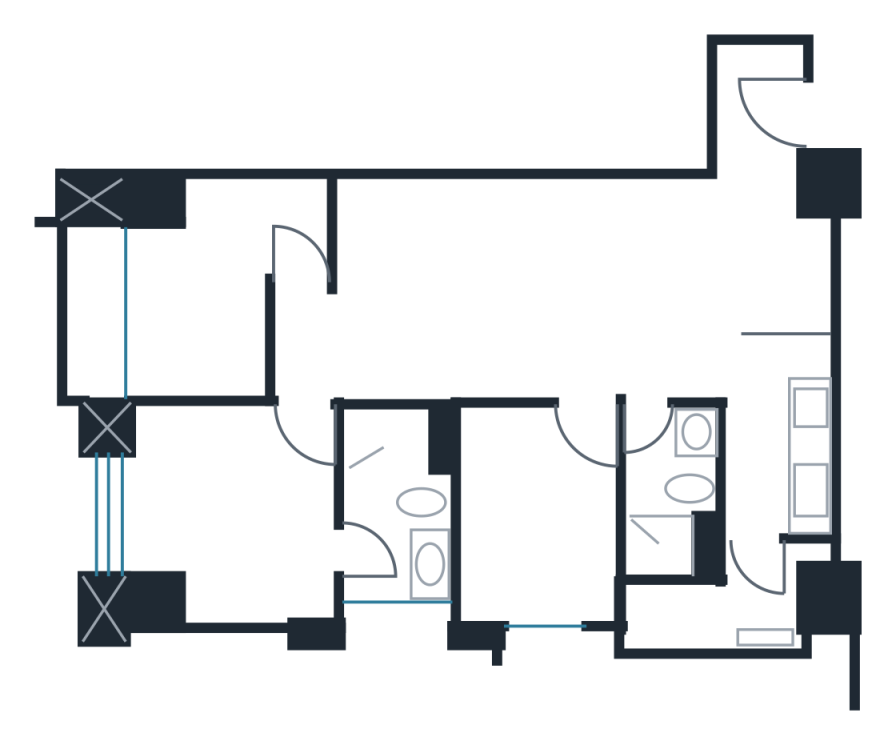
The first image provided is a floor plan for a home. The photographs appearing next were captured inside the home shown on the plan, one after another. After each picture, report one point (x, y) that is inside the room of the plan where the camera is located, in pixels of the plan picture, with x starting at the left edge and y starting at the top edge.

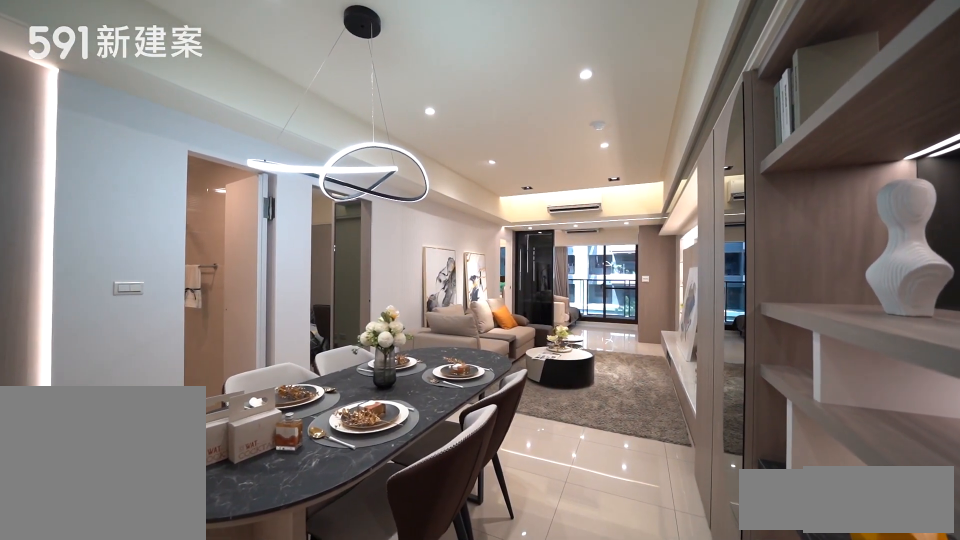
(620, 279)
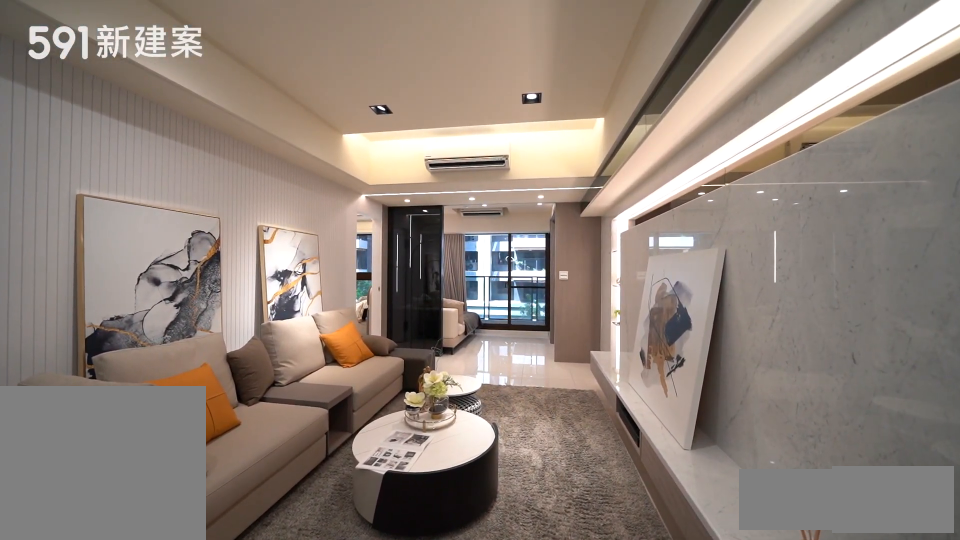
(436, 287)
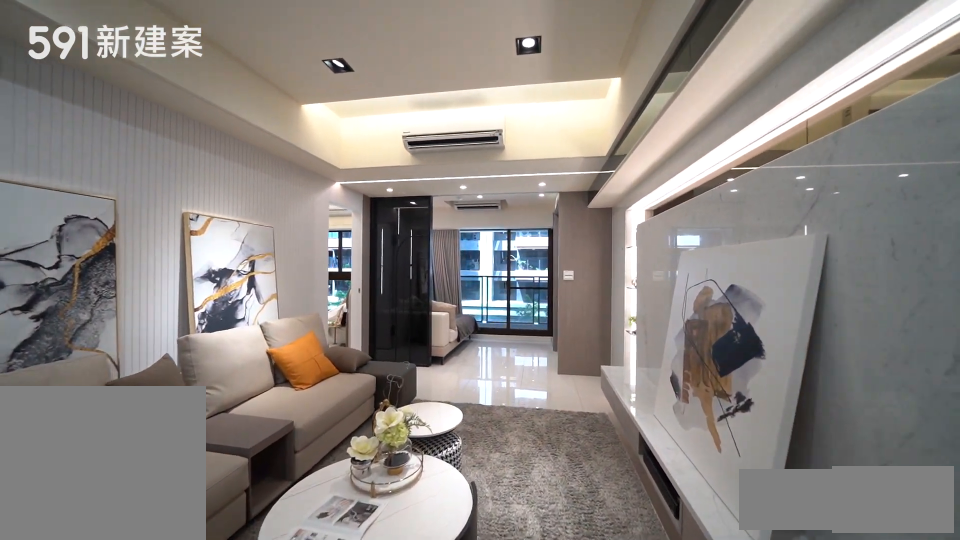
(436, 287)
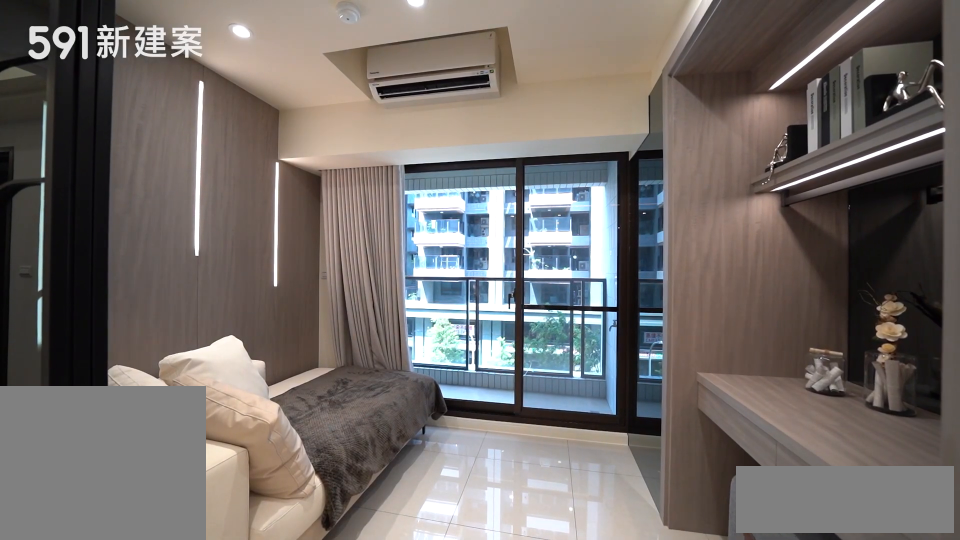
(224, 287)
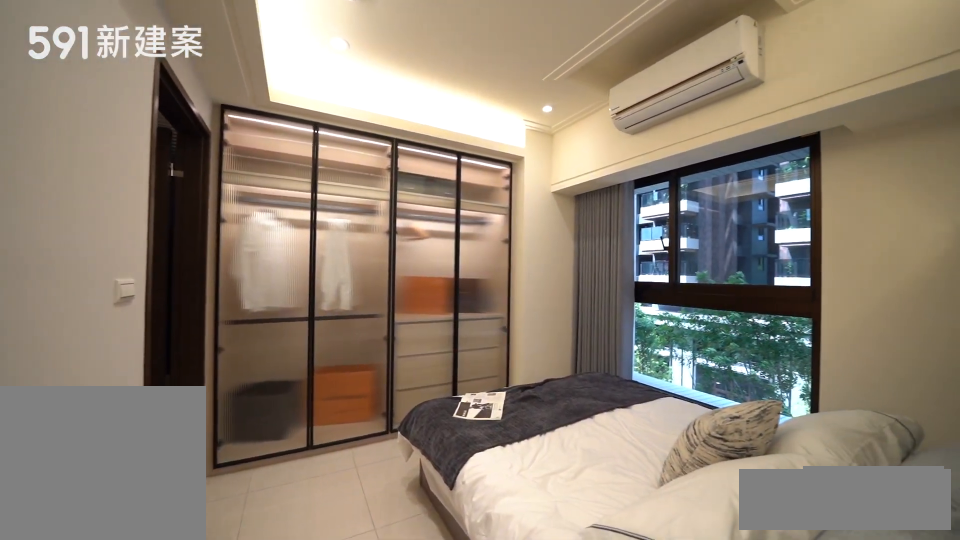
(226, 520)
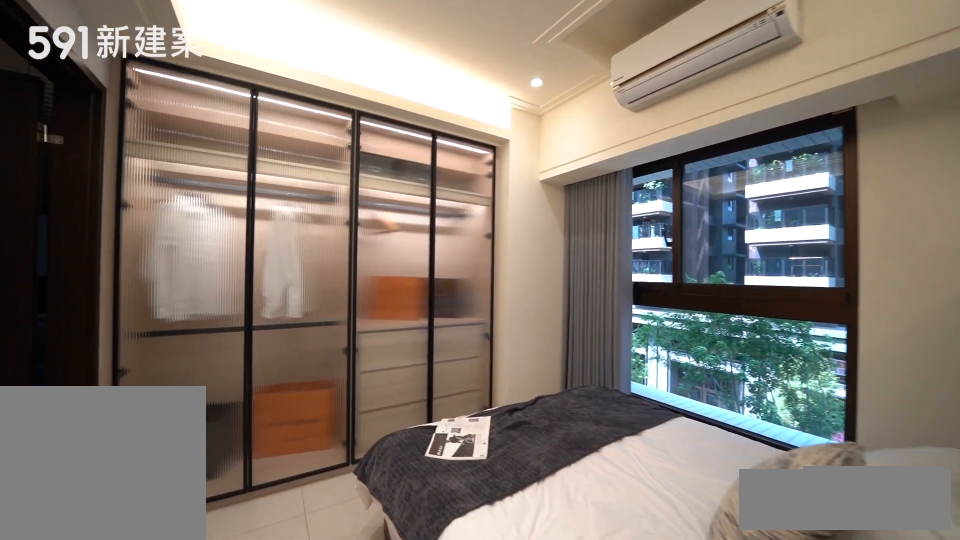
(226, 520)
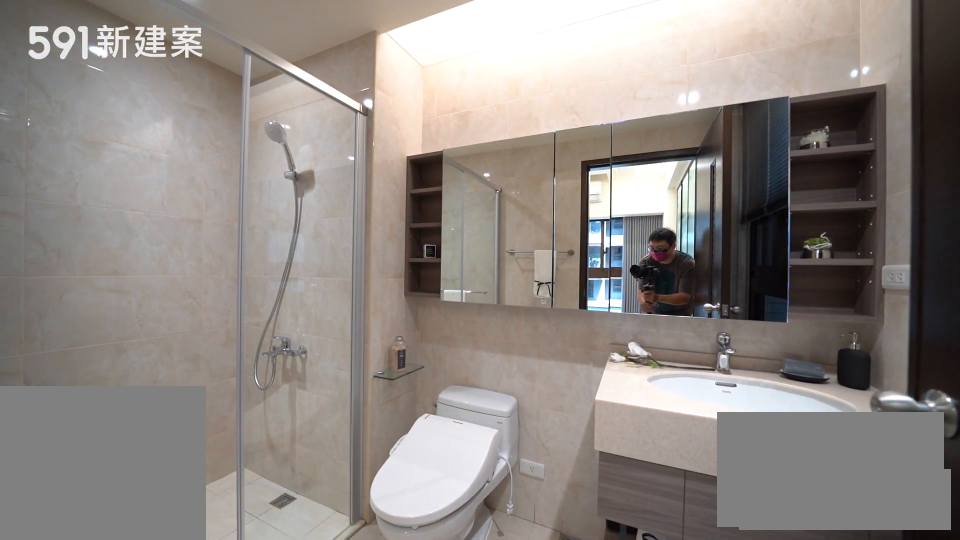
(394, 512)
